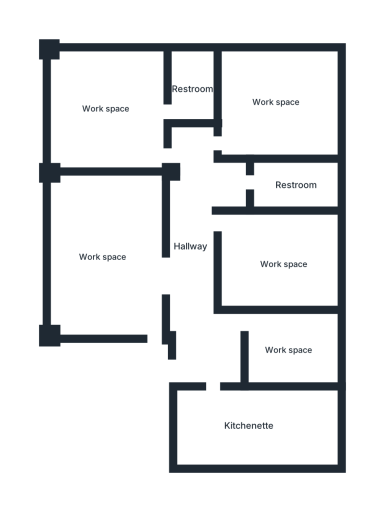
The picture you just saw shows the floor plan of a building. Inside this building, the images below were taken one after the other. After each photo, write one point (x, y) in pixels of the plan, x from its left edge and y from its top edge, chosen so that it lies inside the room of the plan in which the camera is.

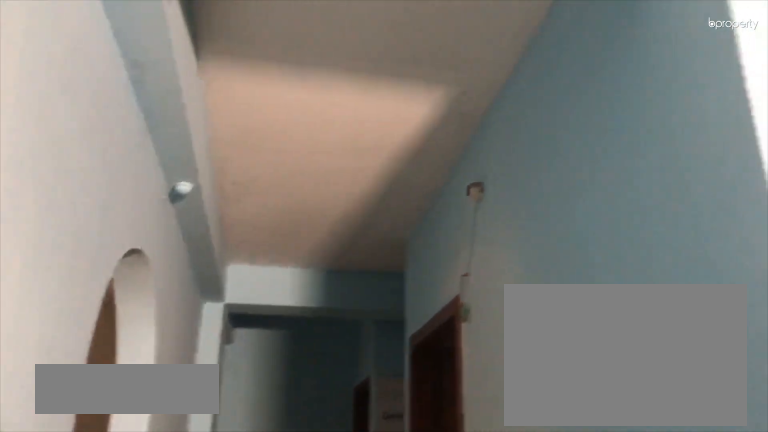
(194, 245)
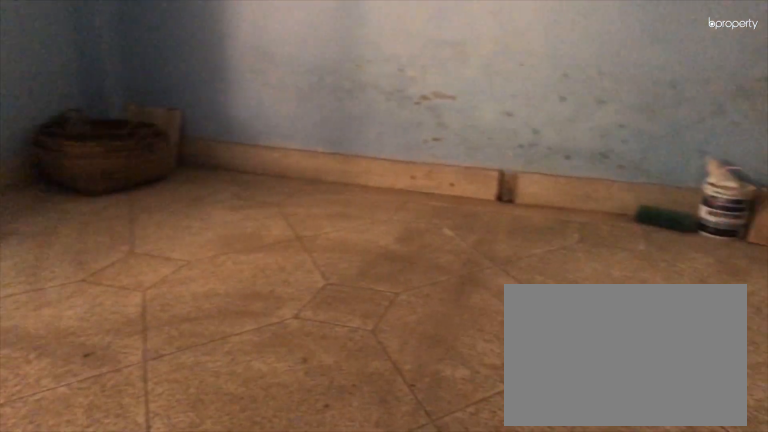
(100, 258)
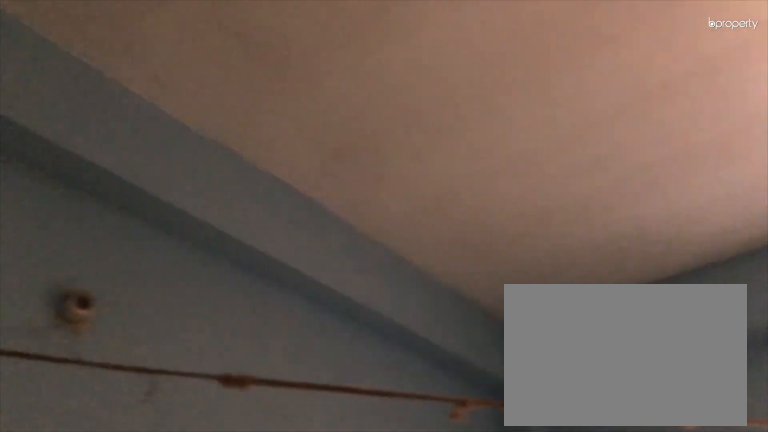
(100, 258)
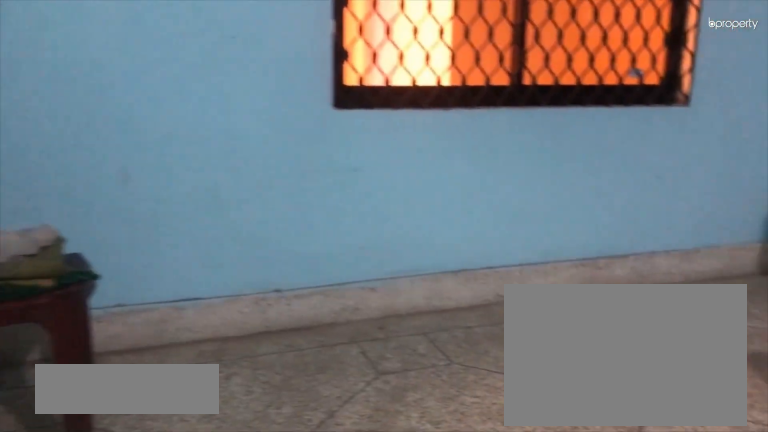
(106, 110)
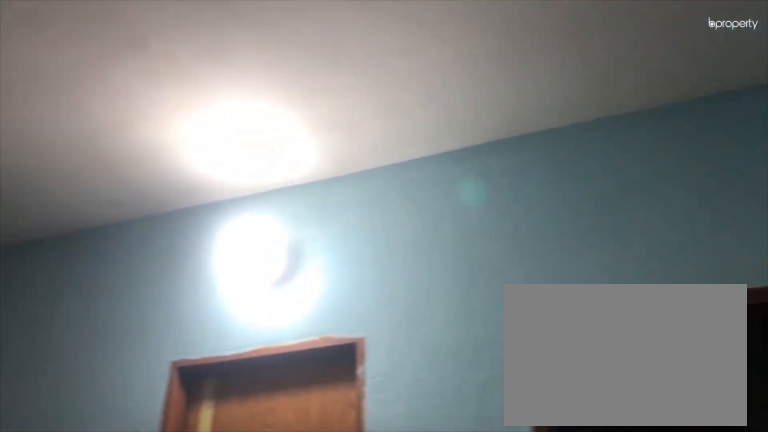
(106, 110)
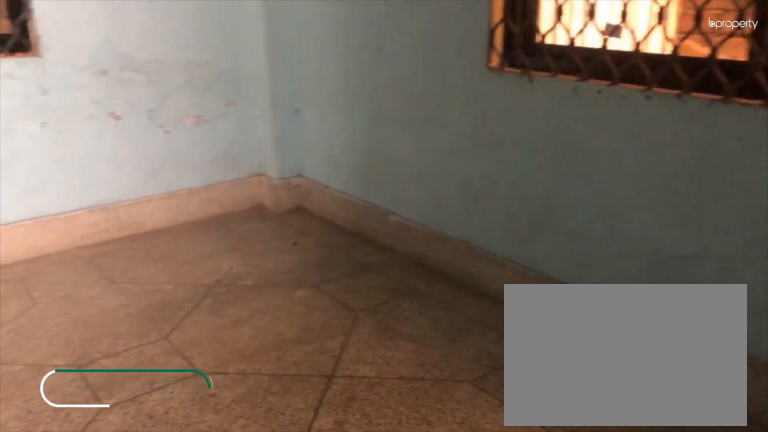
(280, 103)
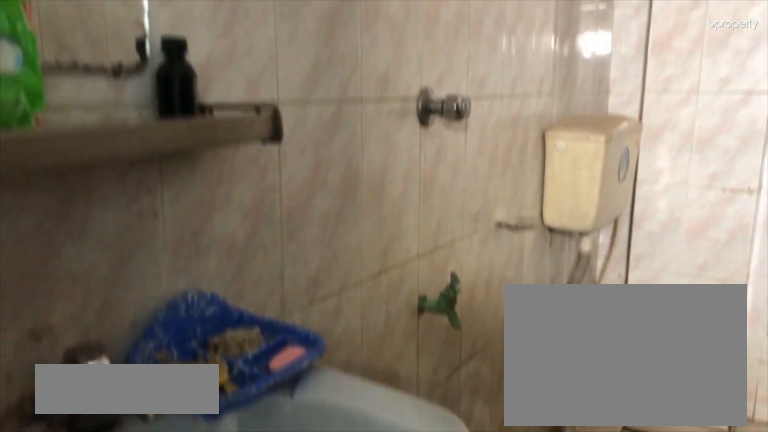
(293, 186)
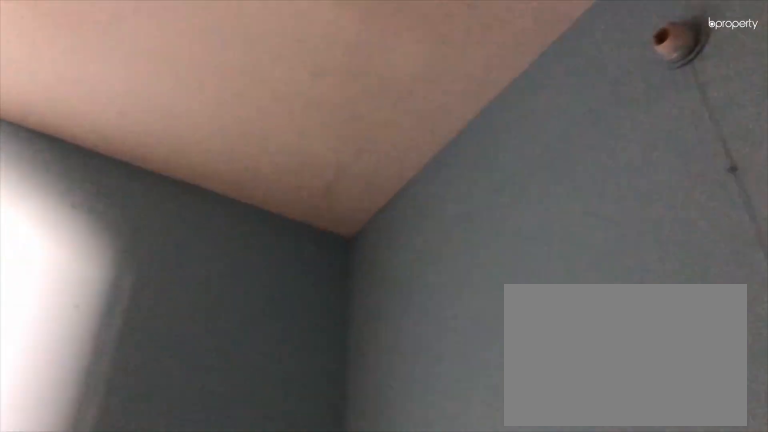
(267, 268)
